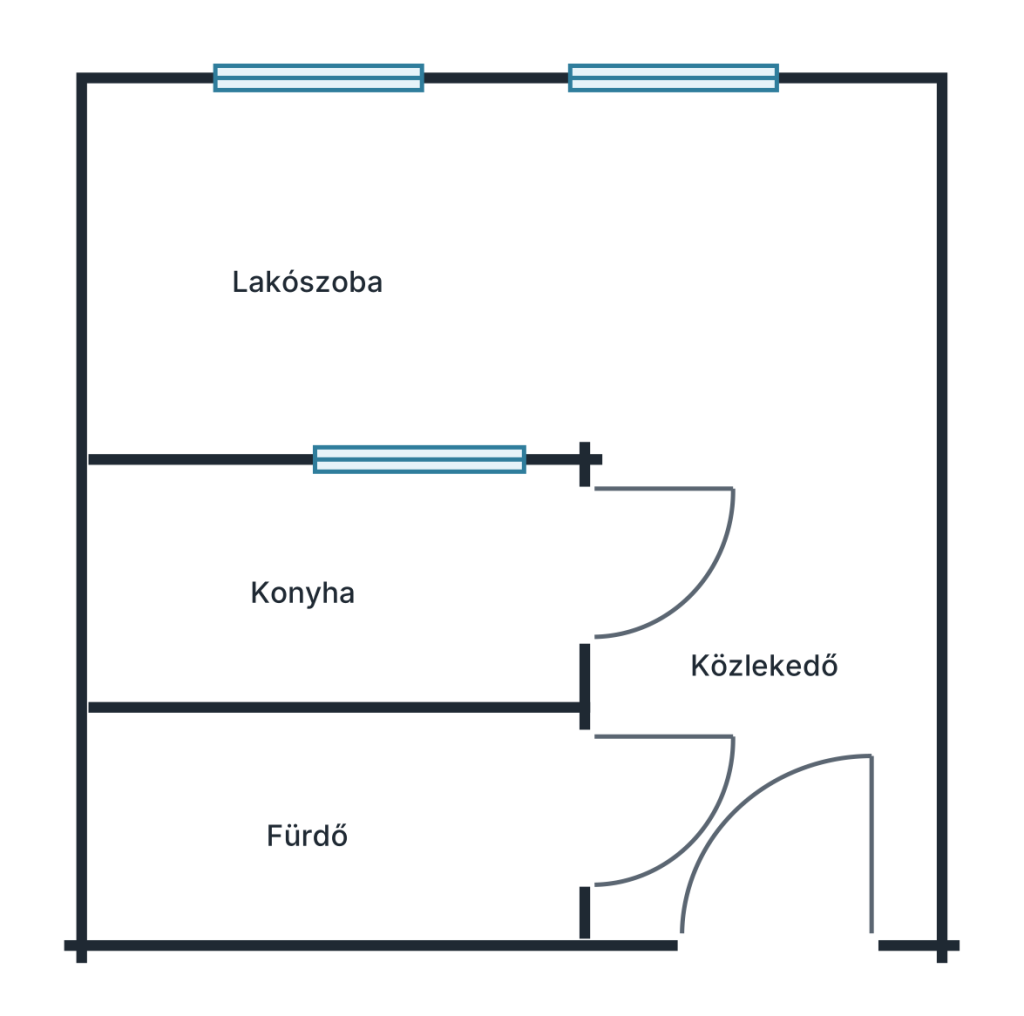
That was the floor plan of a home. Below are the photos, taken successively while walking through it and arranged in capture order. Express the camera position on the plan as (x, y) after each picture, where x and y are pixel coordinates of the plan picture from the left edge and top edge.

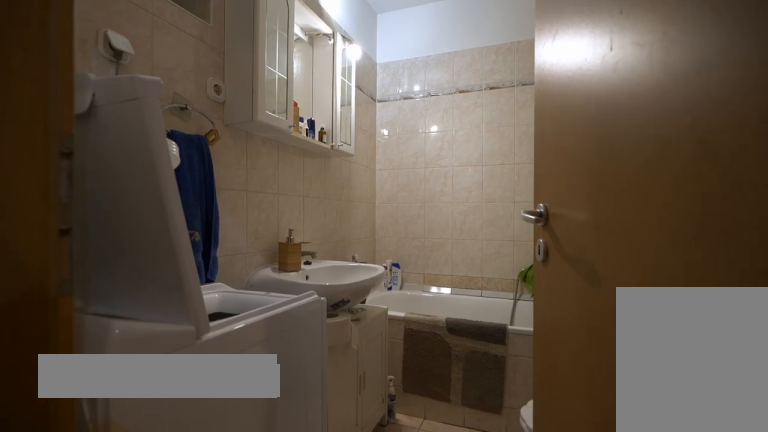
(591, 833)
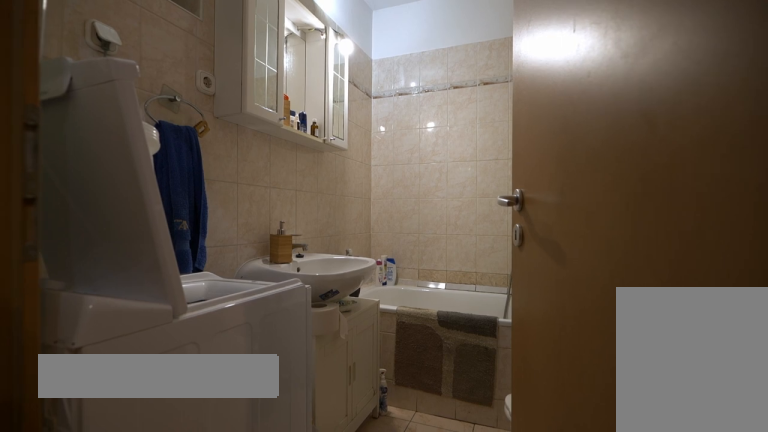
(591, 833)
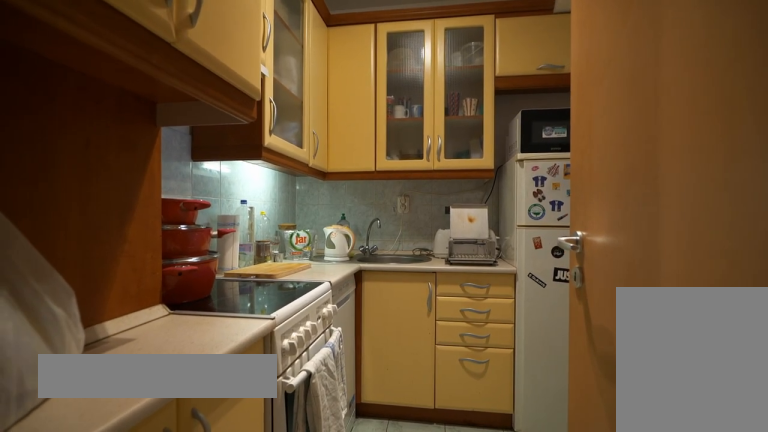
(540, 567)
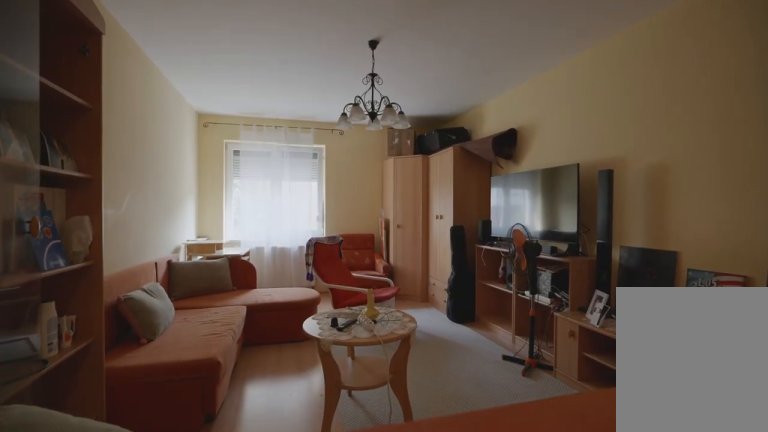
(397, 470)
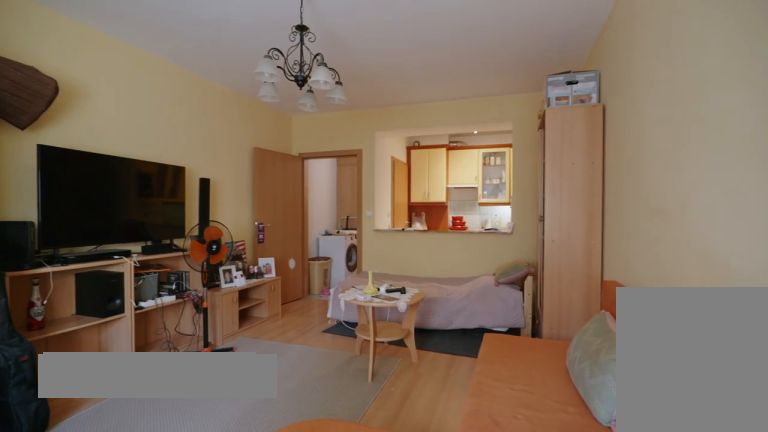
(157, 166)
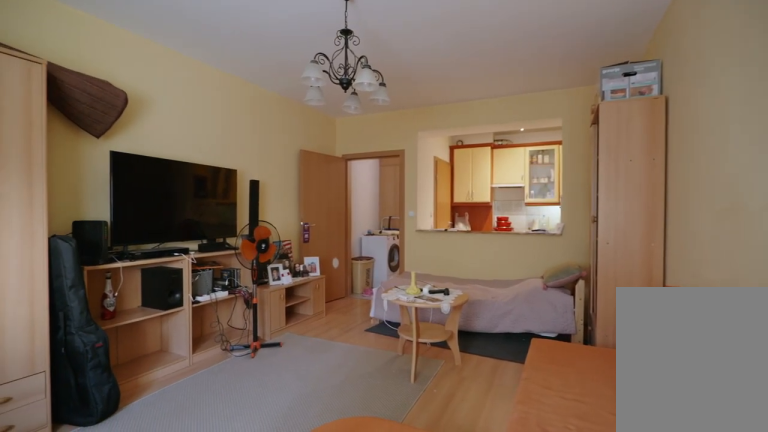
(157, 166)
